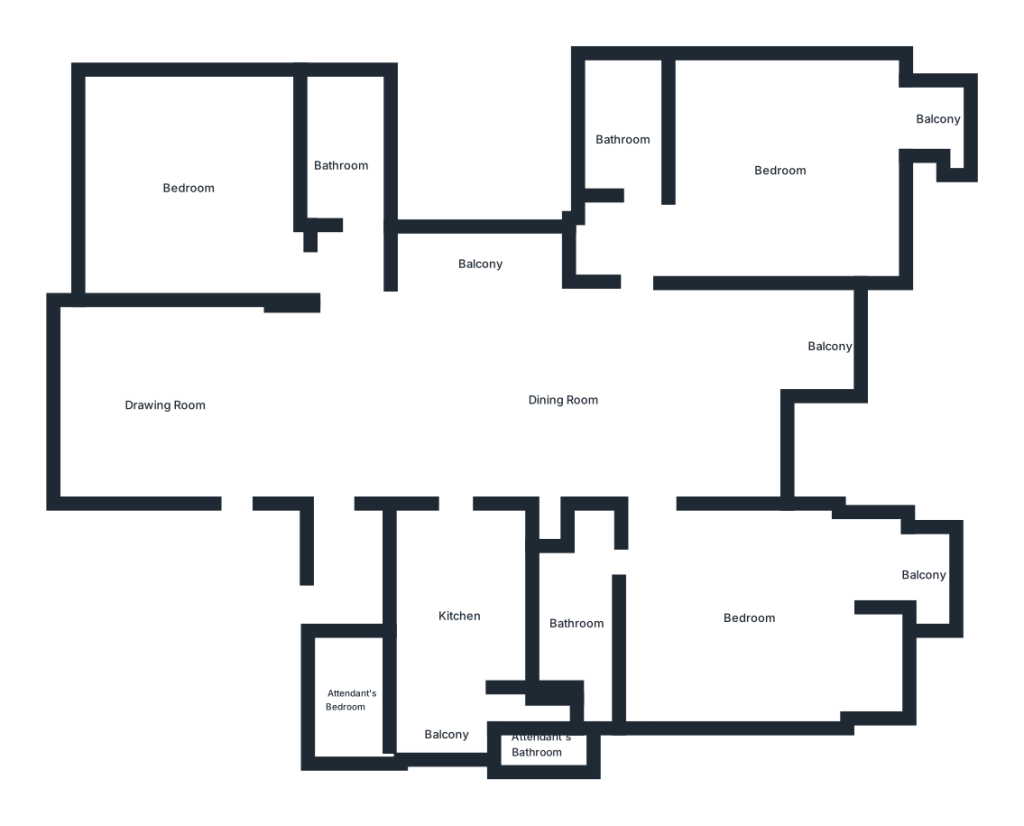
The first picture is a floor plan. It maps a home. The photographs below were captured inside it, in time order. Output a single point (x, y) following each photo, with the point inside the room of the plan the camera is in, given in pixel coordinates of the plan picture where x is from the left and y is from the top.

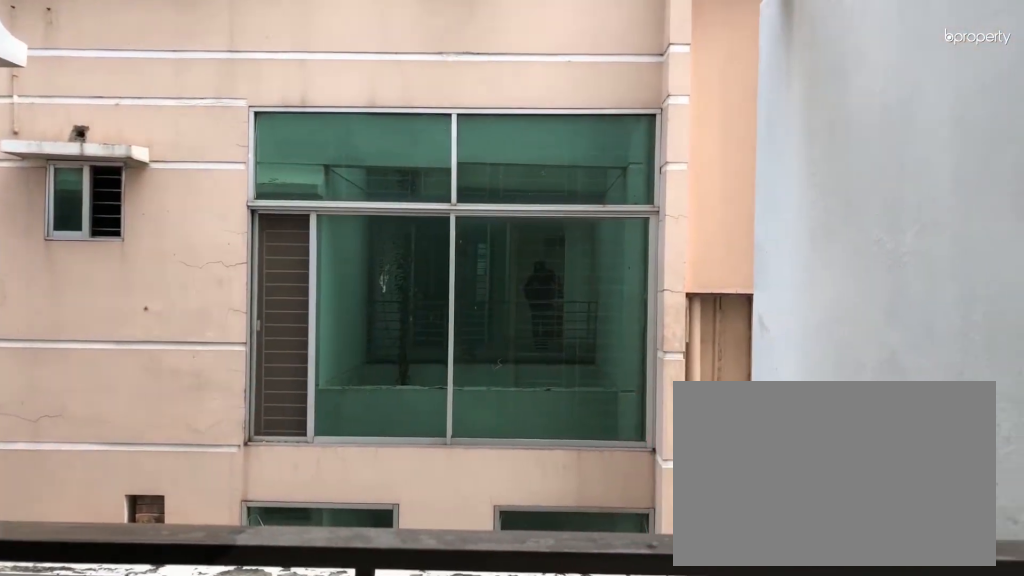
(474, 263)
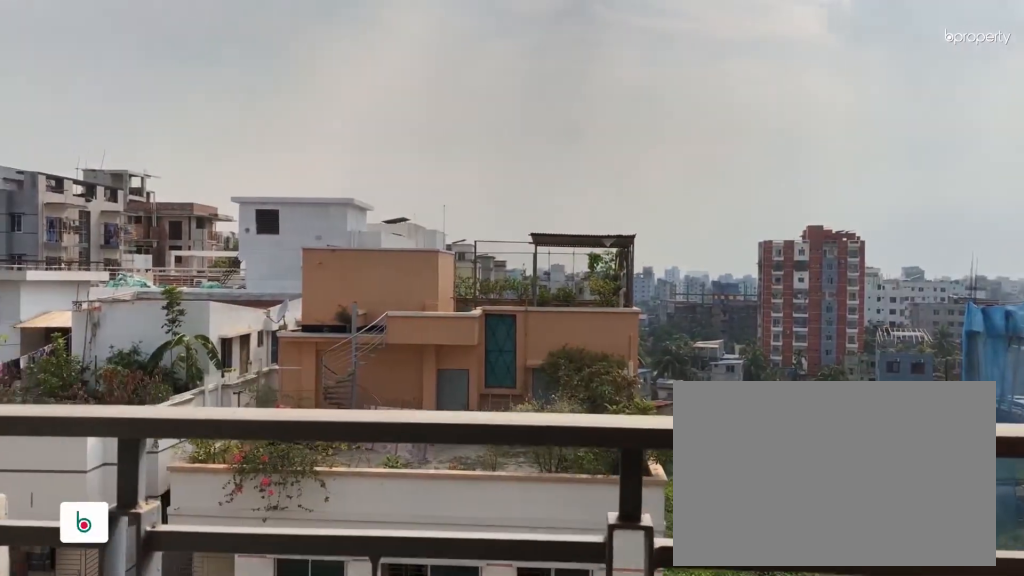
(942, 121)
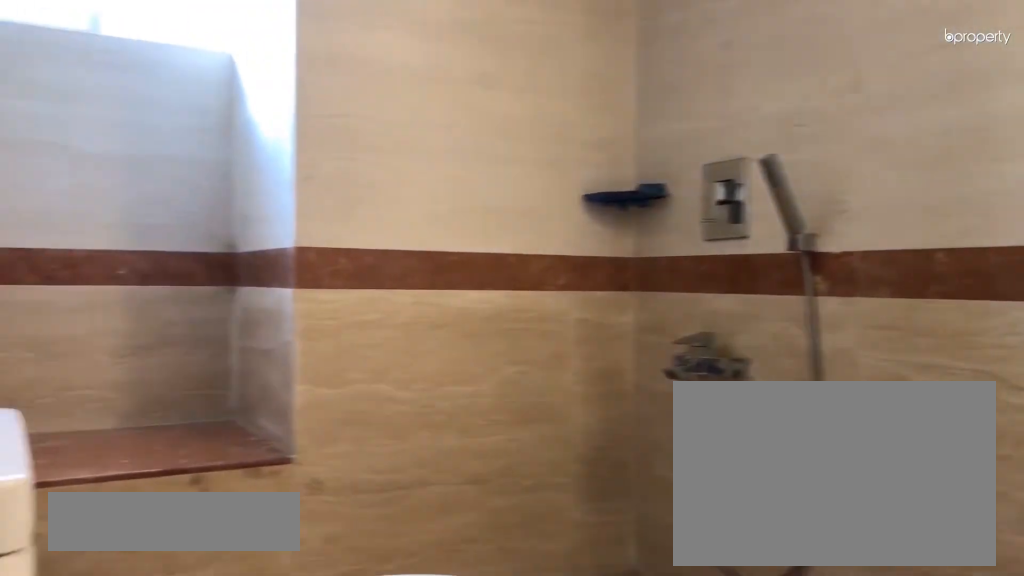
(577, 618)
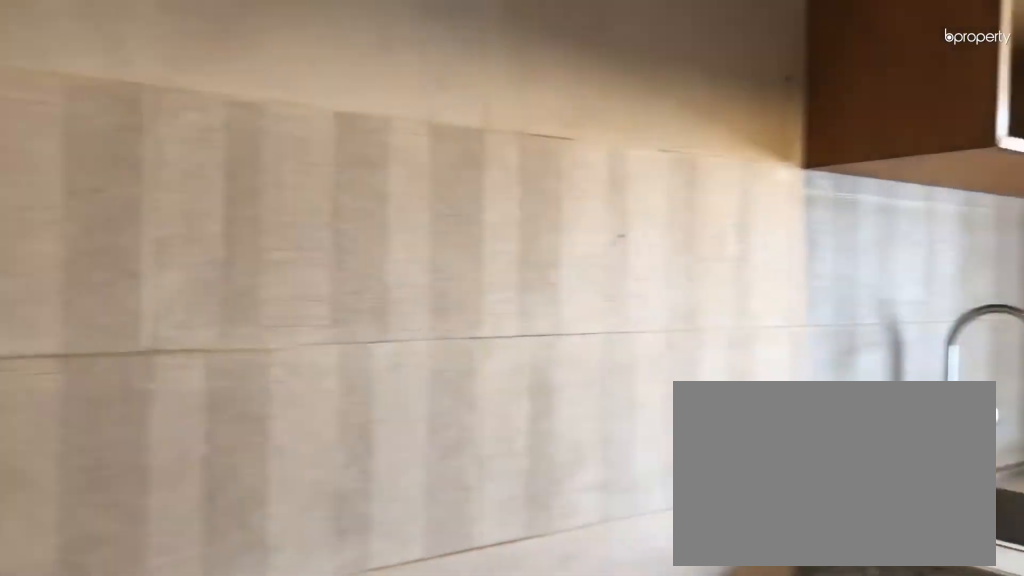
(457, 620)
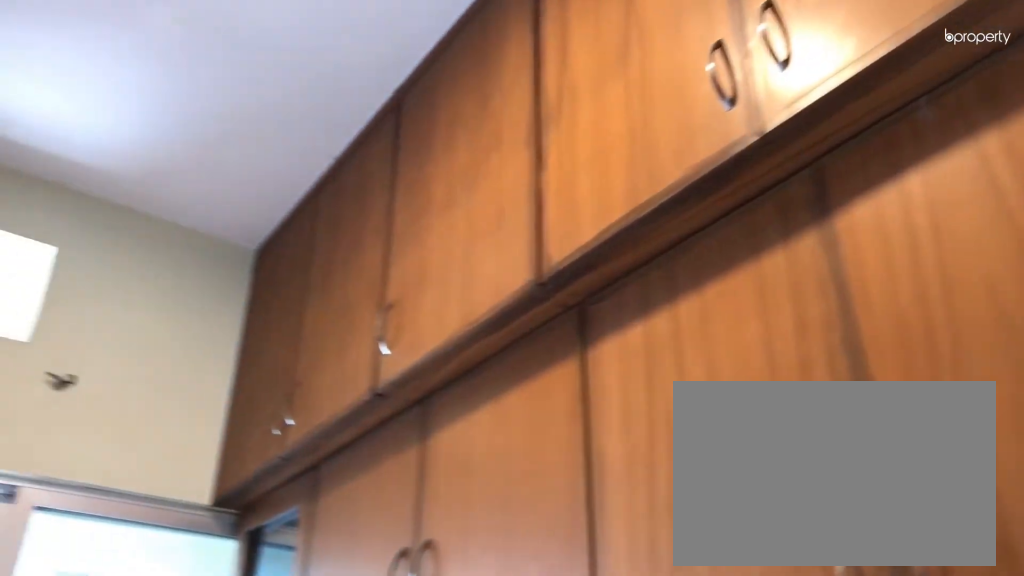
(457, 620)
